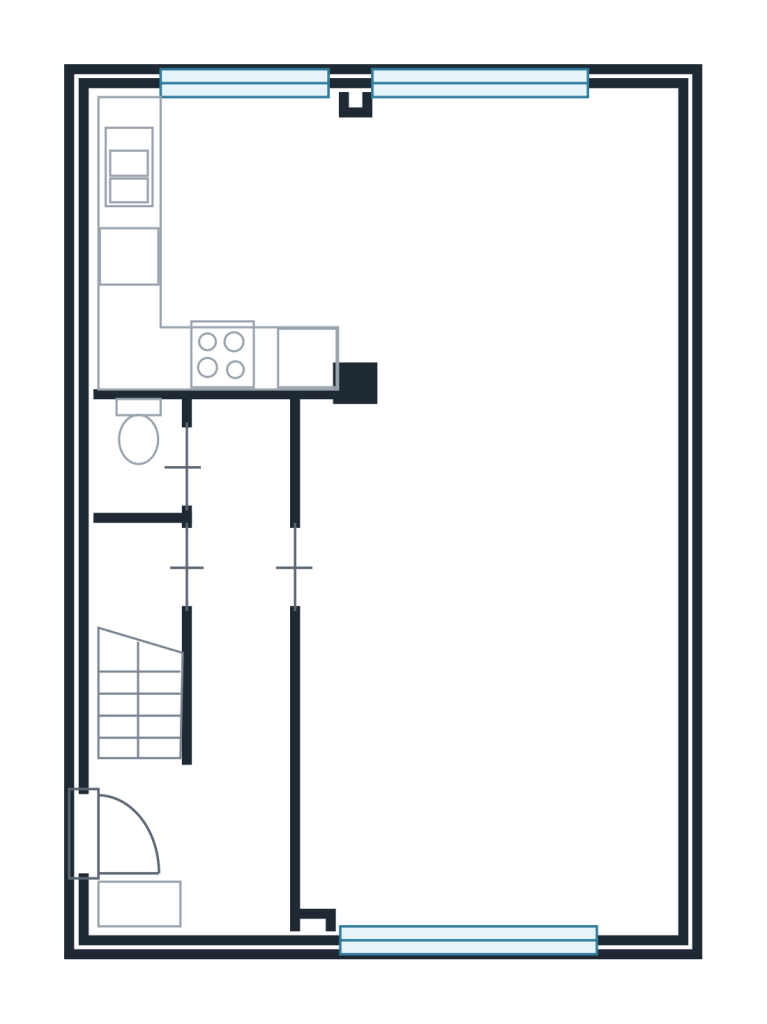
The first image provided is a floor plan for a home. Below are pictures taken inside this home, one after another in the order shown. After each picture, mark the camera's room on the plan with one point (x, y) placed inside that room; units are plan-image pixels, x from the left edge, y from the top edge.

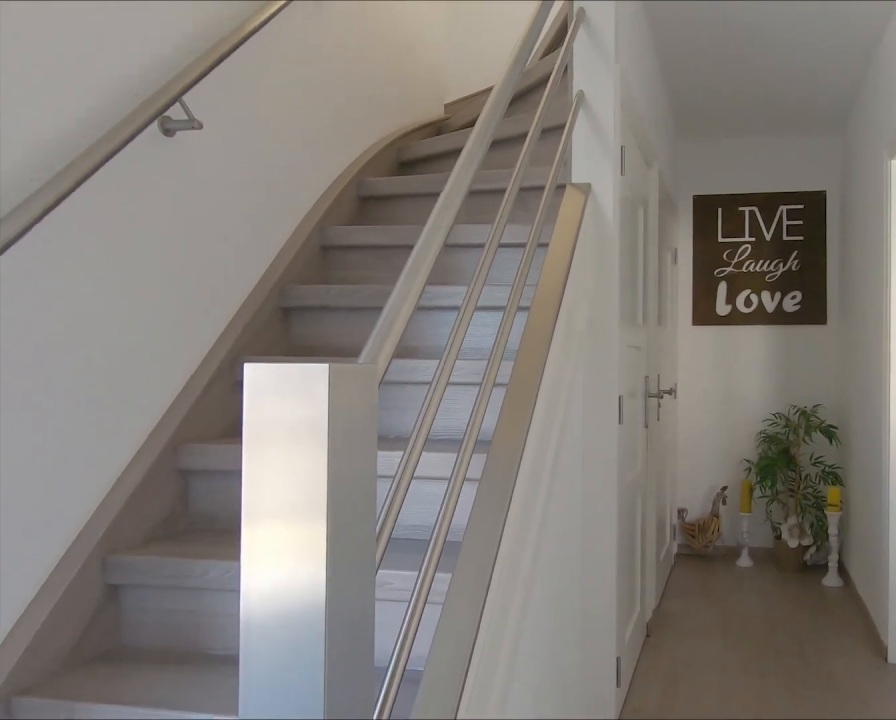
(222, 692)
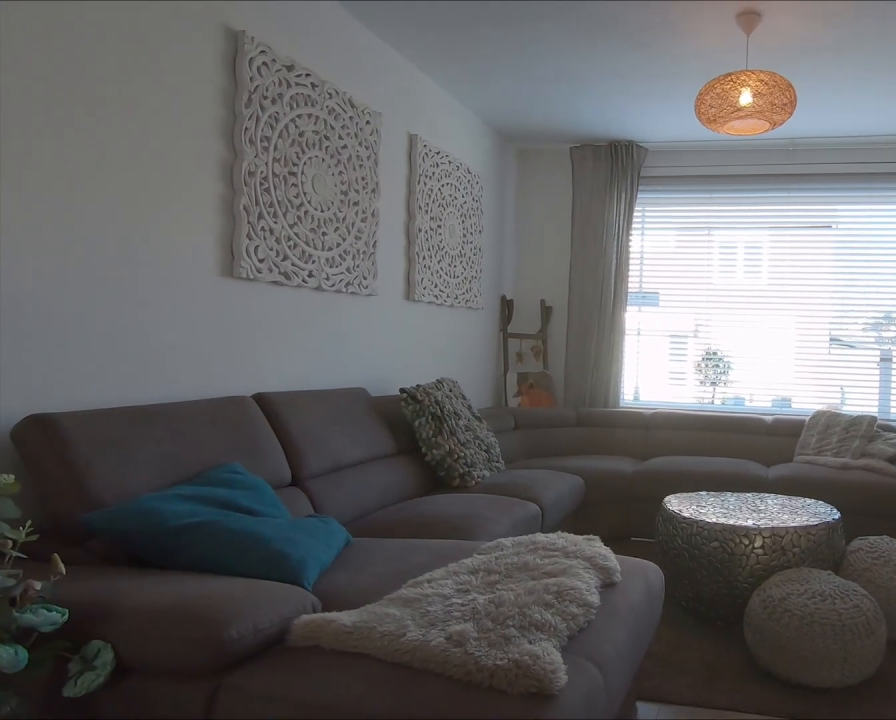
(497, 529)
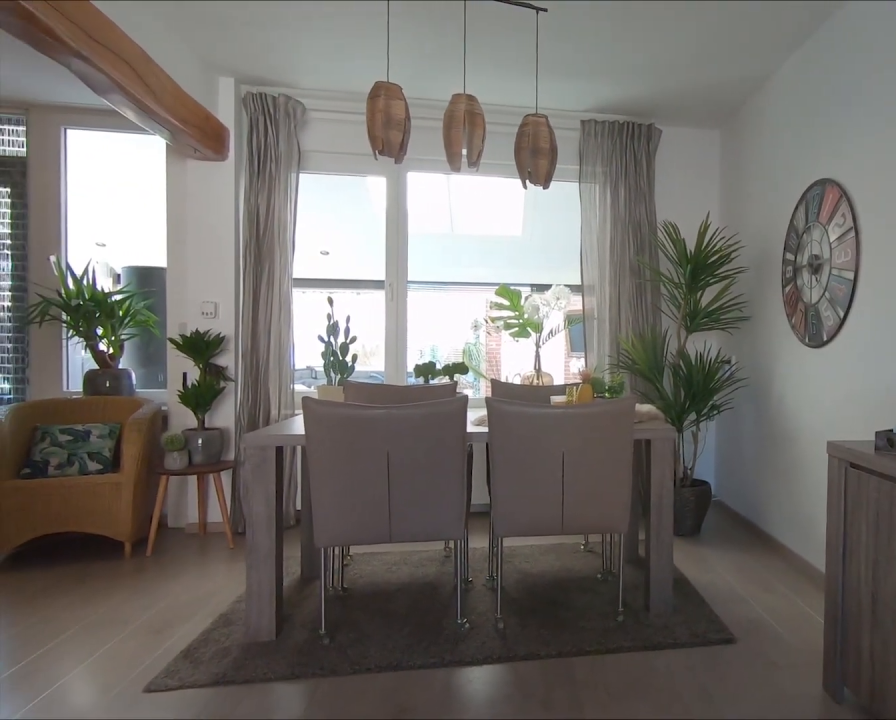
(497, 529)
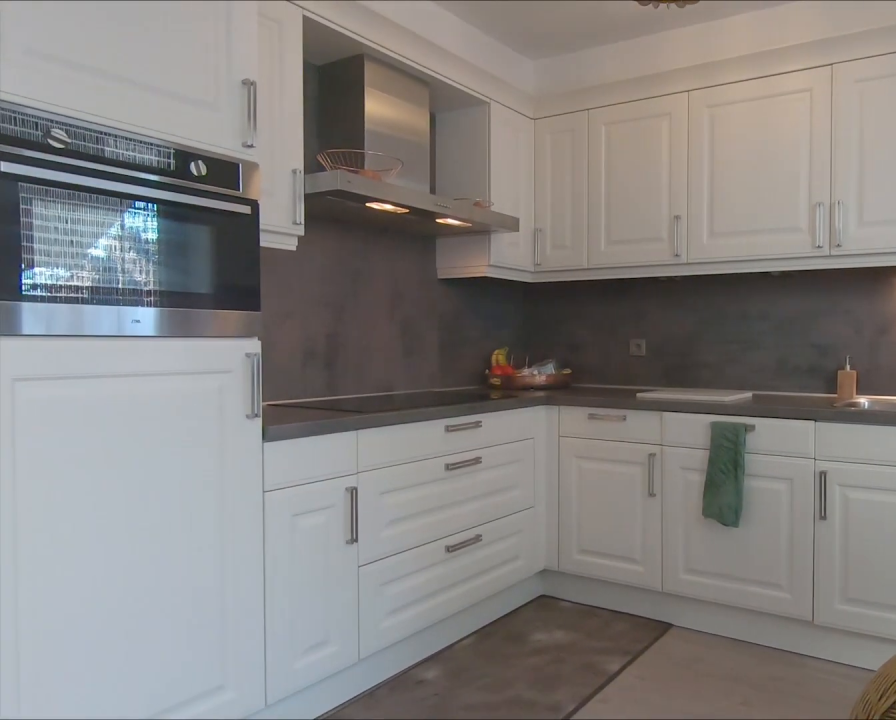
(266, 214)
